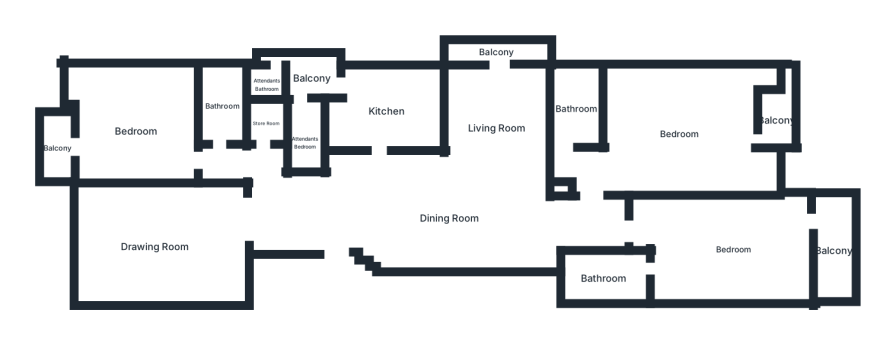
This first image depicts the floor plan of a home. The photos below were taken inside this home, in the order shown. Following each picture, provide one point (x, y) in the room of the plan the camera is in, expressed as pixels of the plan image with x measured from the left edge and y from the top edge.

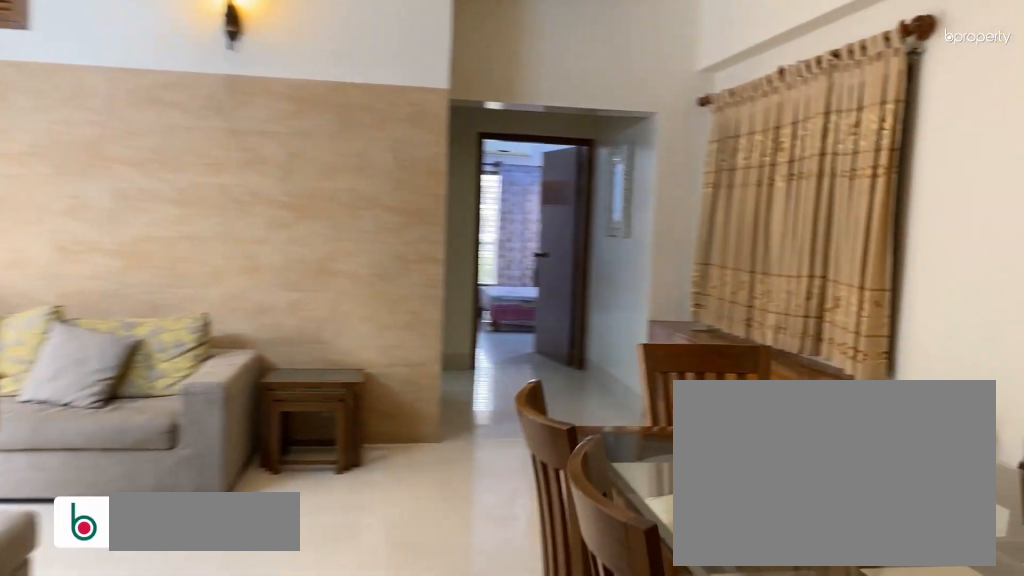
(449, 219)
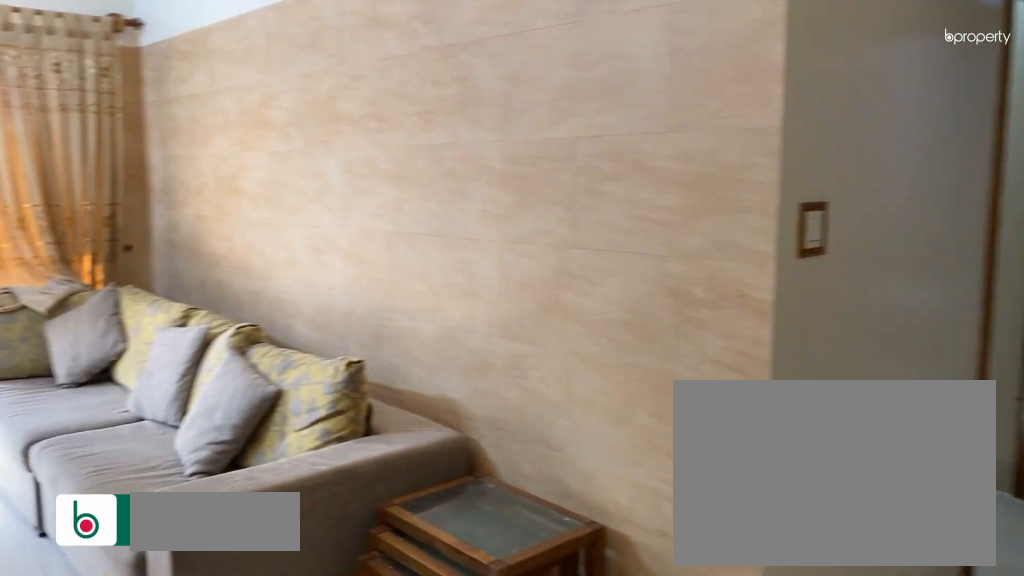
(495, 129)
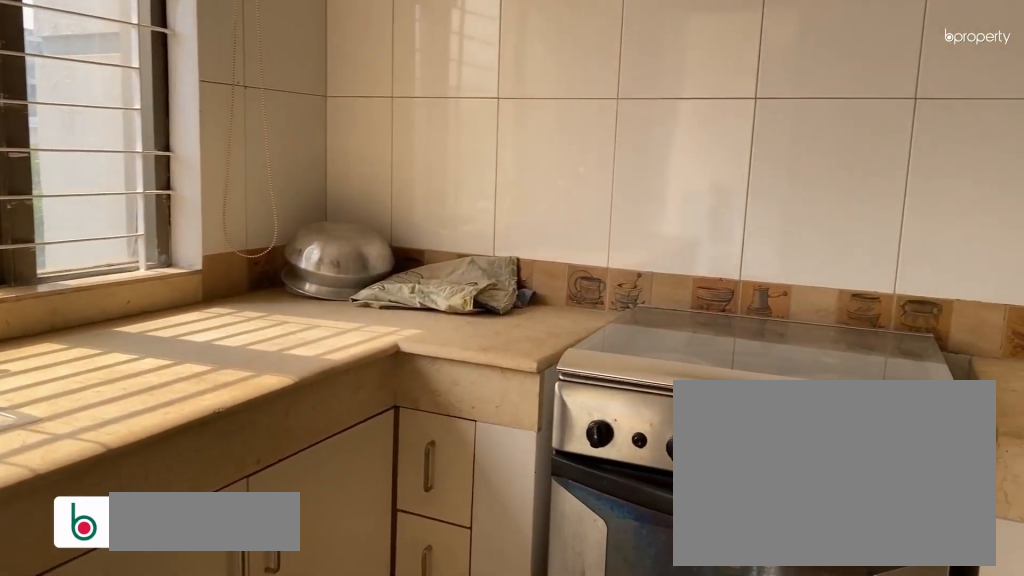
(387, 112)
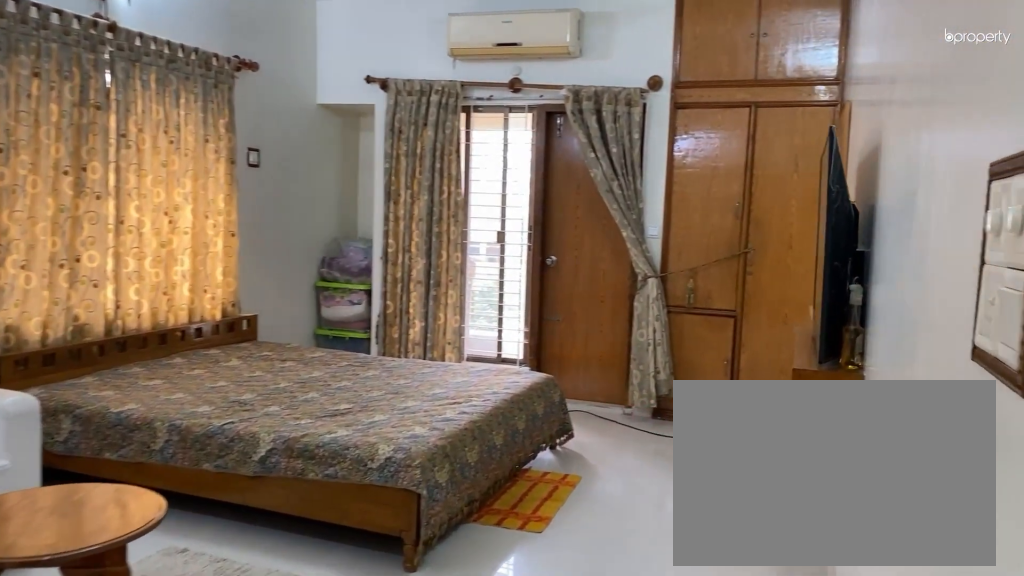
(679, 135)
